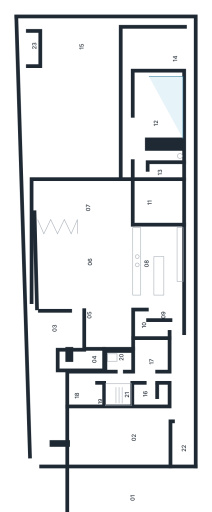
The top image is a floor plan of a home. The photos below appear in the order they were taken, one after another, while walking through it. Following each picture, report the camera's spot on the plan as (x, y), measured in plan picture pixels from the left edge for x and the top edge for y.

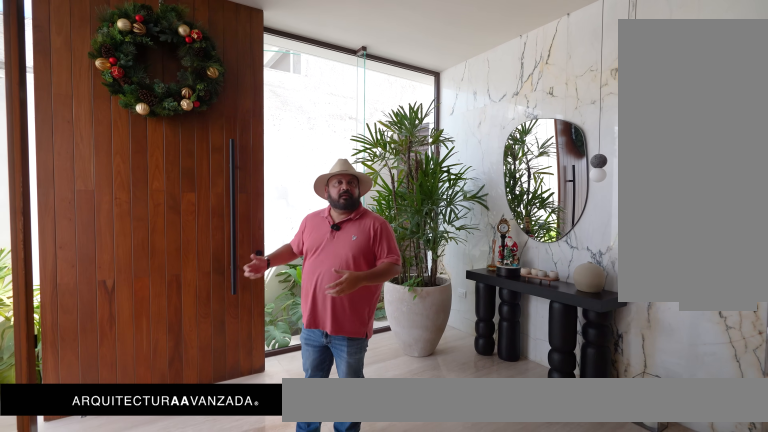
(64, 333)
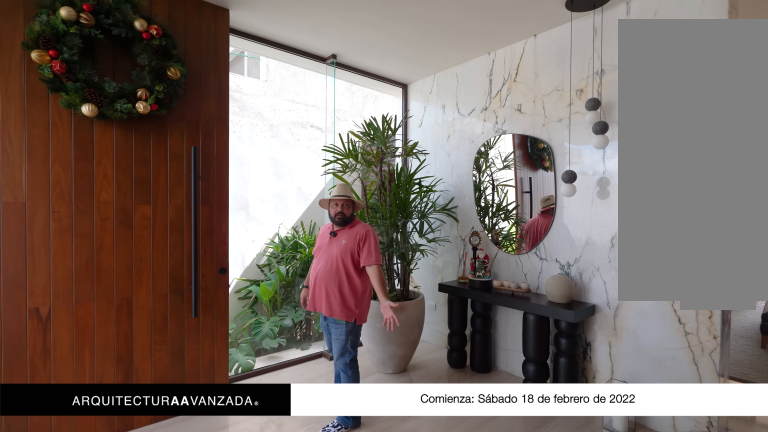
(71, 340)
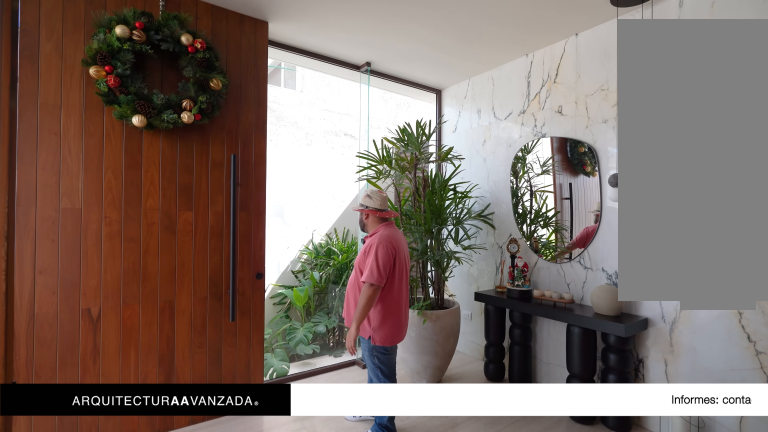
(71, 340)
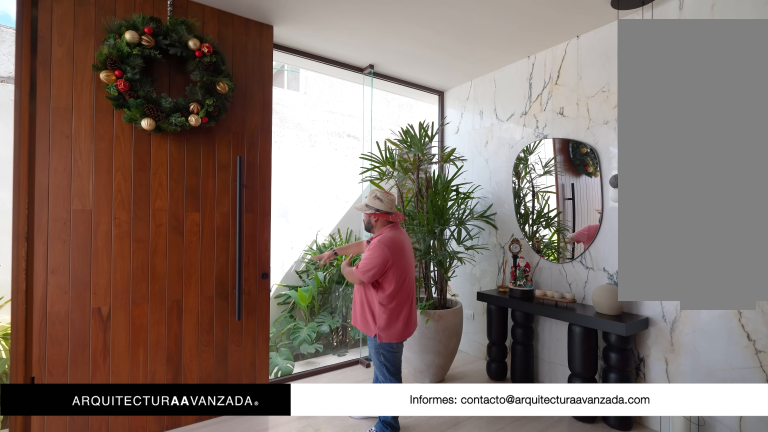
(71, 340)
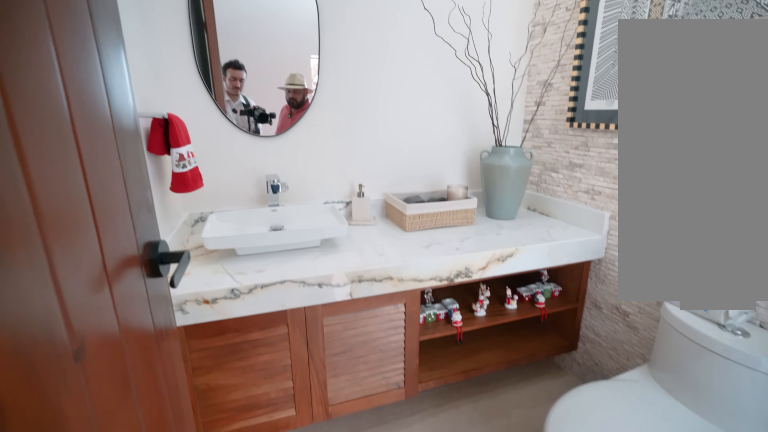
(78, 355)
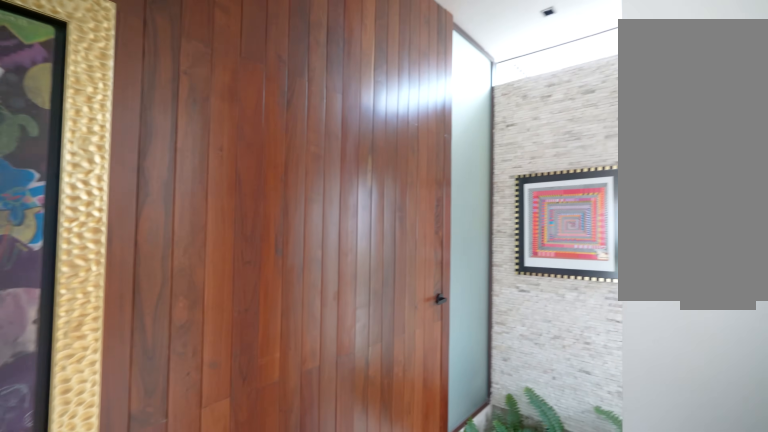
(67, 329)
